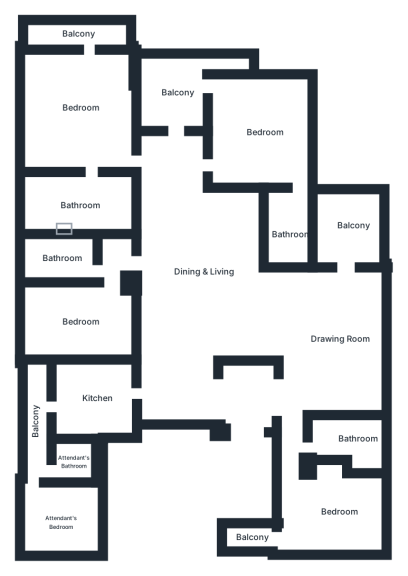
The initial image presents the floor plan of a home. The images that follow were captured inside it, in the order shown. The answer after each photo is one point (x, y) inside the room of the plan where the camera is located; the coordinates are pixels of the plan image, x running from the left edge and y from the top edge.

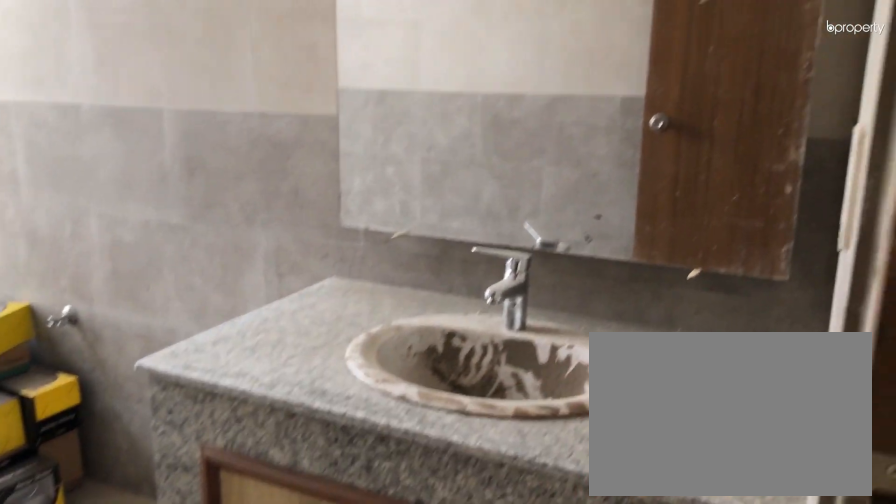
(59, 257)
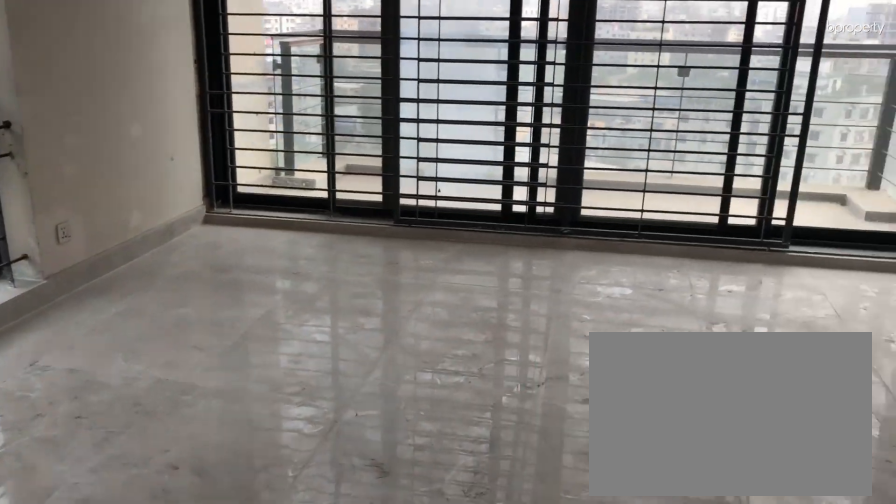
(78, 104)
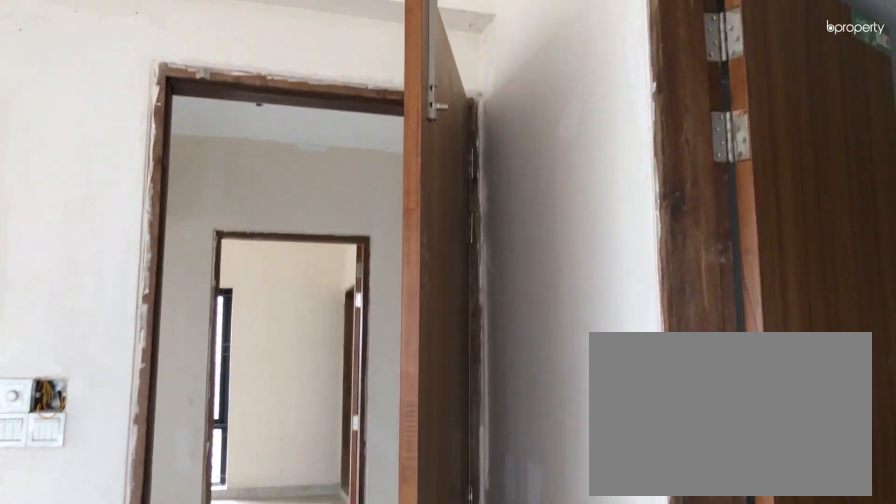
(78, 104)
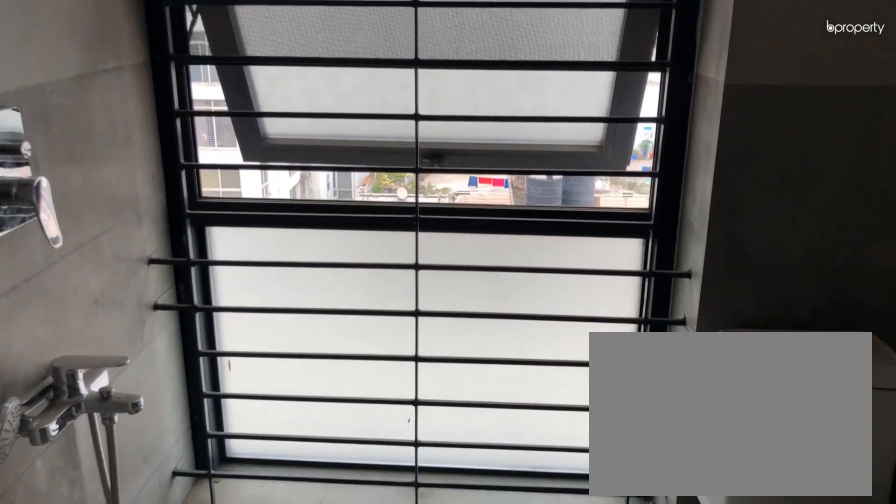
(79, 201)
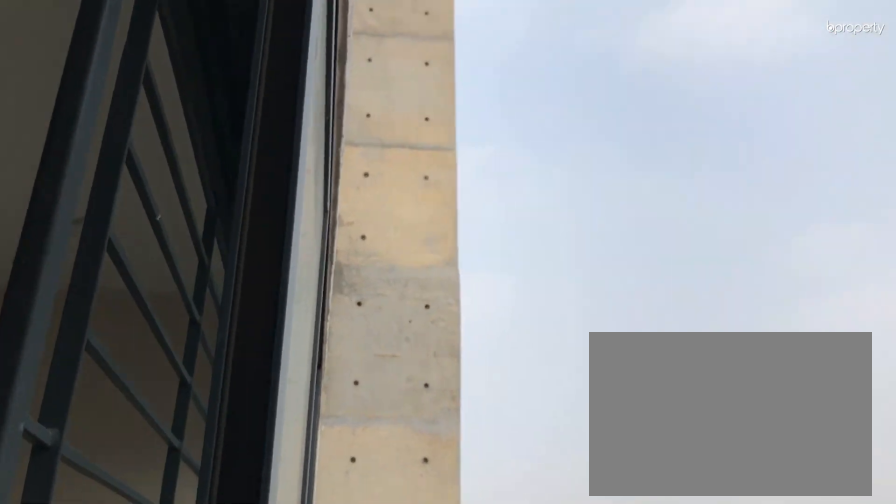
(71, 31)
